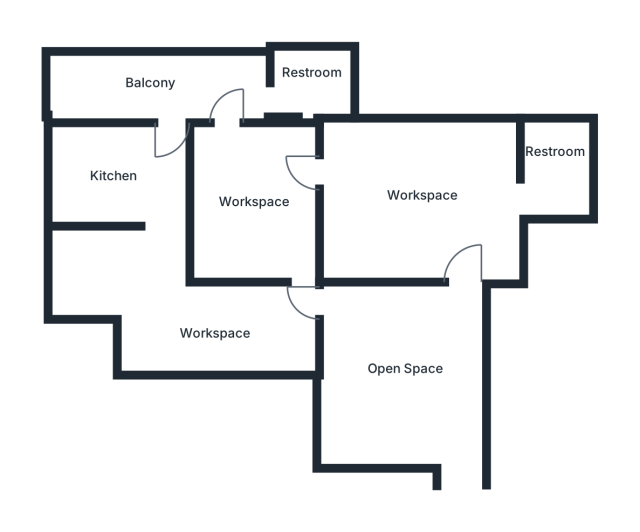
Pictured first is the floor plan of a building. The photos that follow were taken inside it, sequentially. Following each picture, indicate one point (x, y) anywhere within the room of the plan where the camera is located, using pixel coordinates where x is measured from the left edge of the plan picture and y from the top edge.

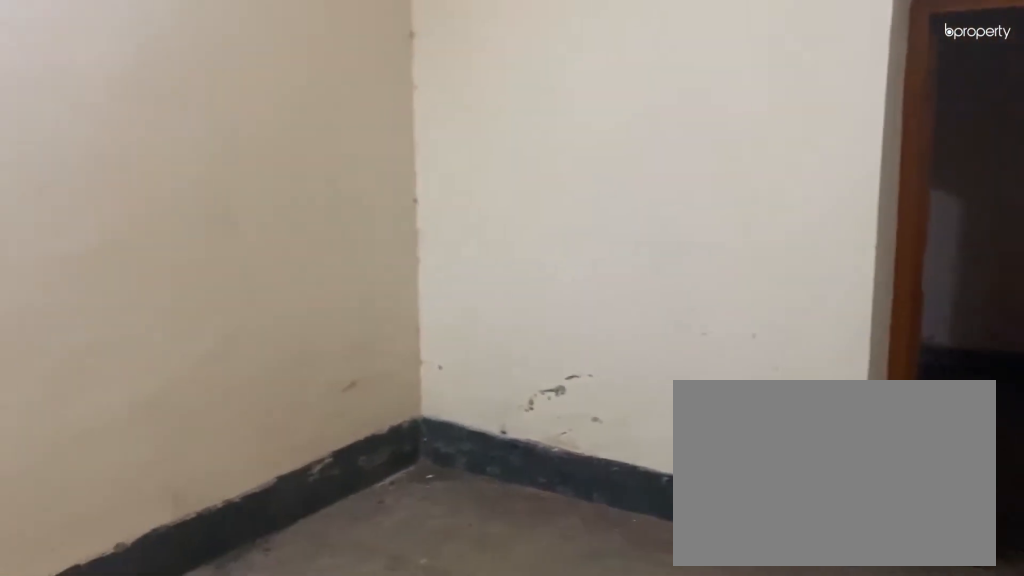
(416, 191)
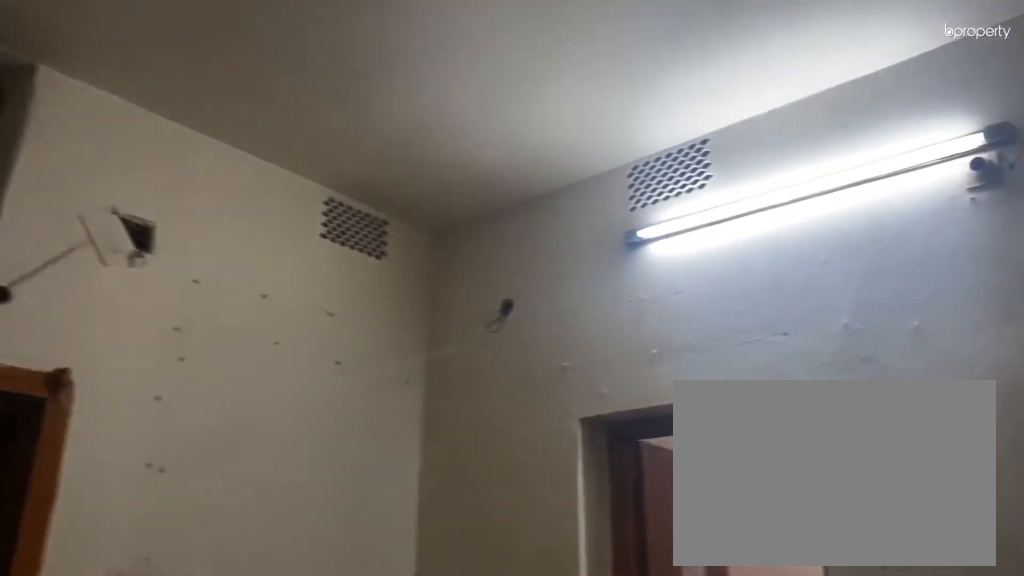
(416, 191)
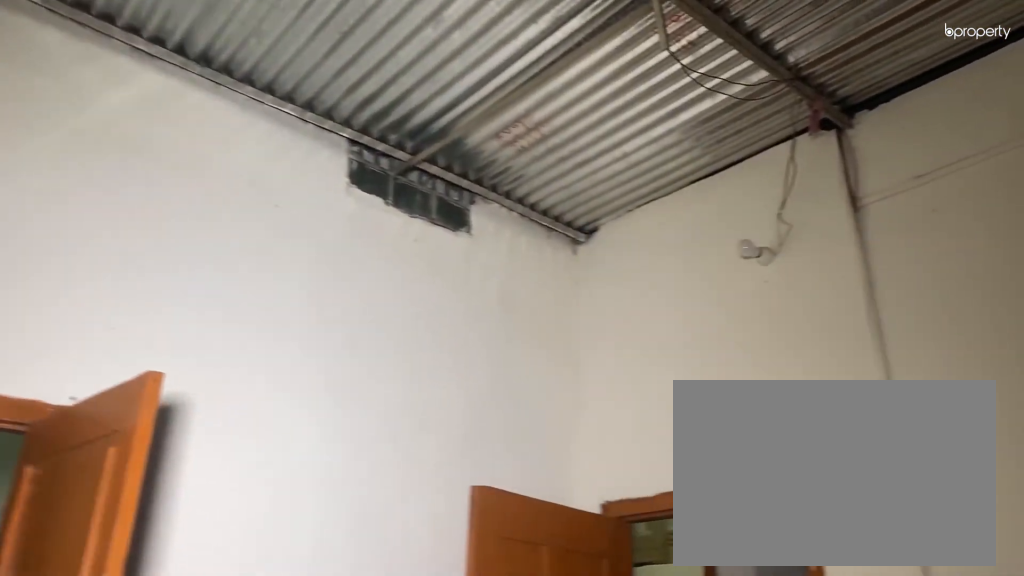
(248, 198)
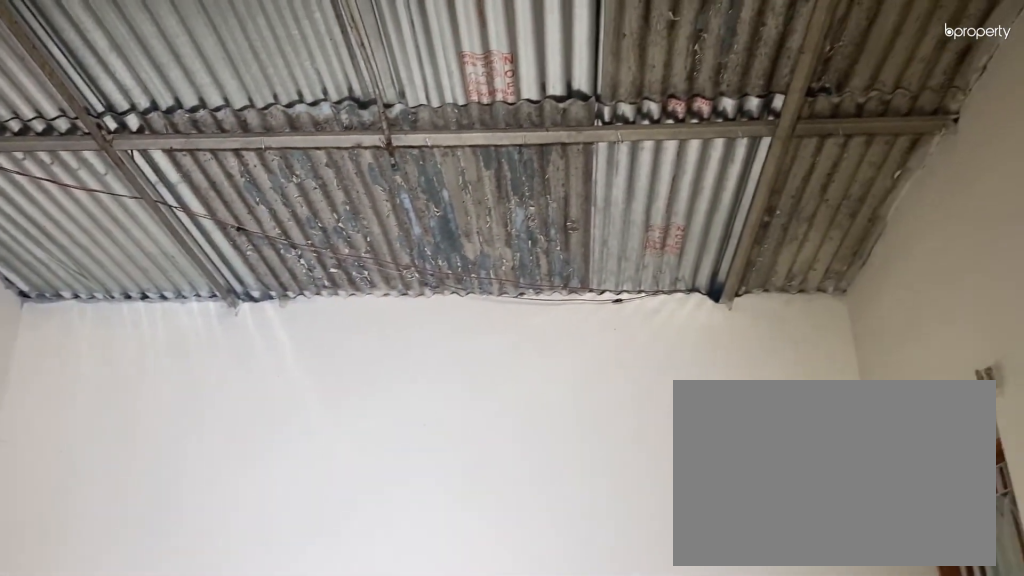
(248, 198)
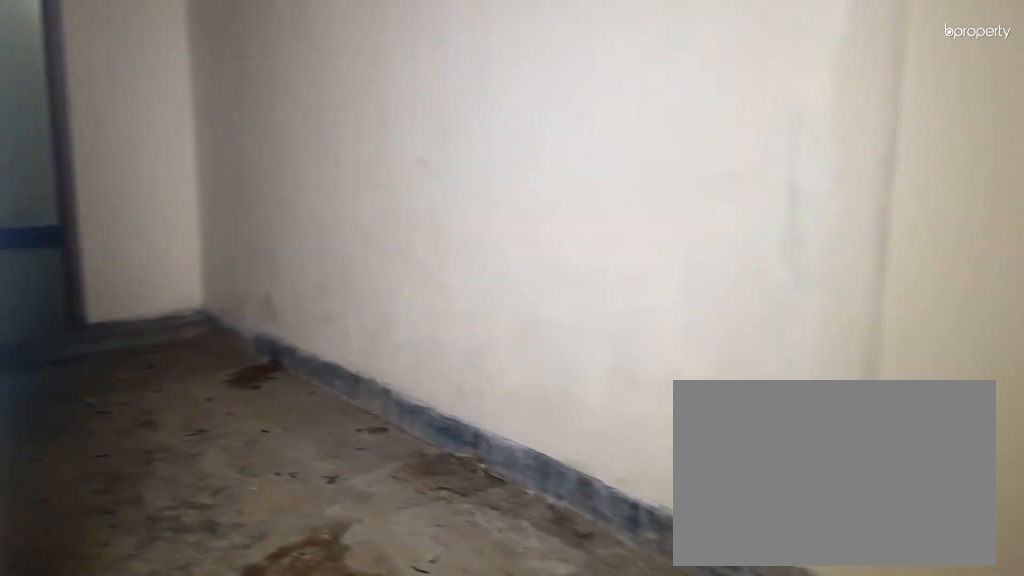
(241, 334)
